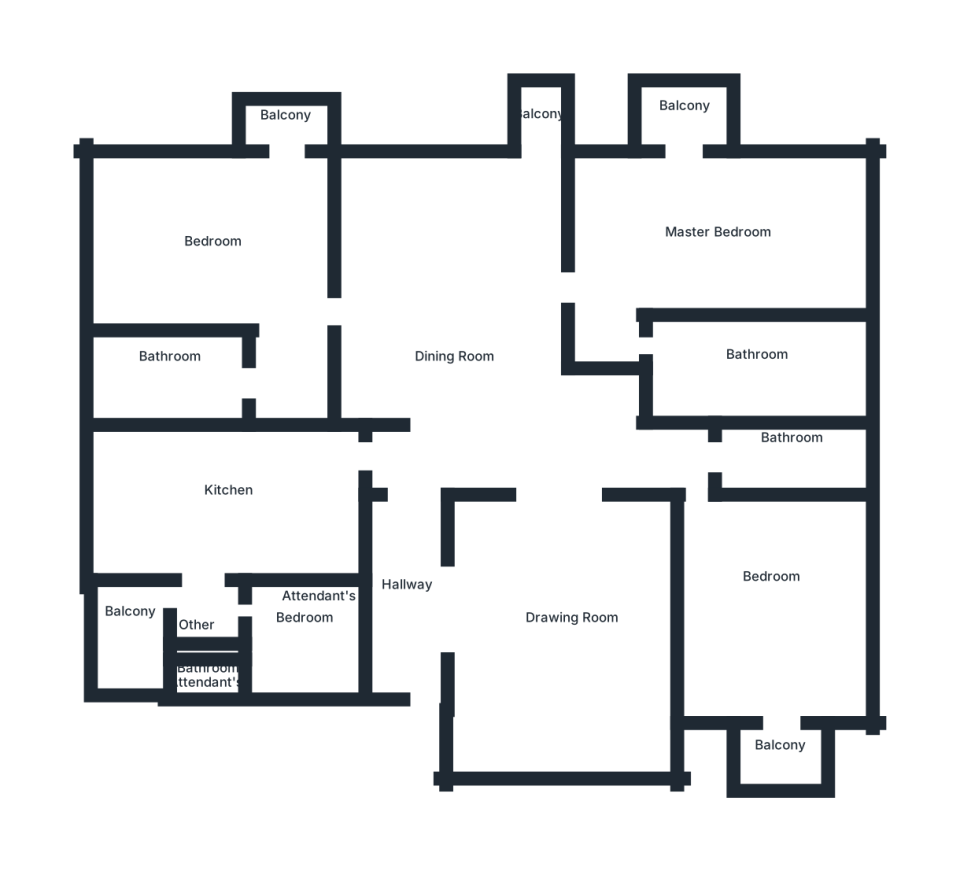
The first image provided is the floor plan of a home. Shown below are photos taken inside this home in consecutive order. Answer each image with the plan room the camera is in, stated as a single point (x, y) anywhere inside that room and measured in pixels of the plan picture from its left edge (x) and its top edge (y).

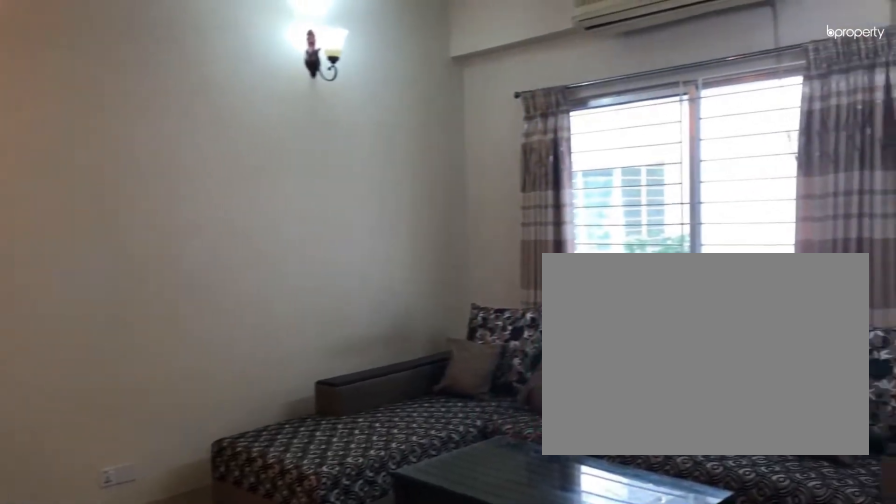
(557, 625)
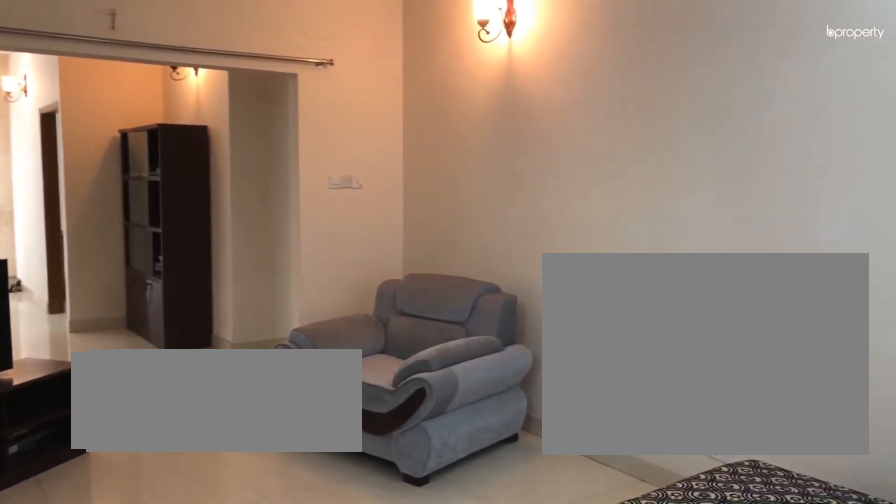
(557, 625)
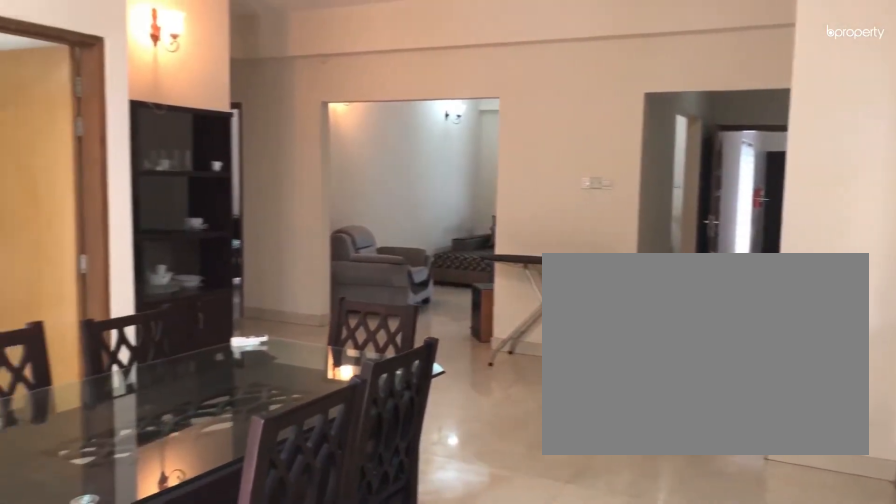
(453, 295)
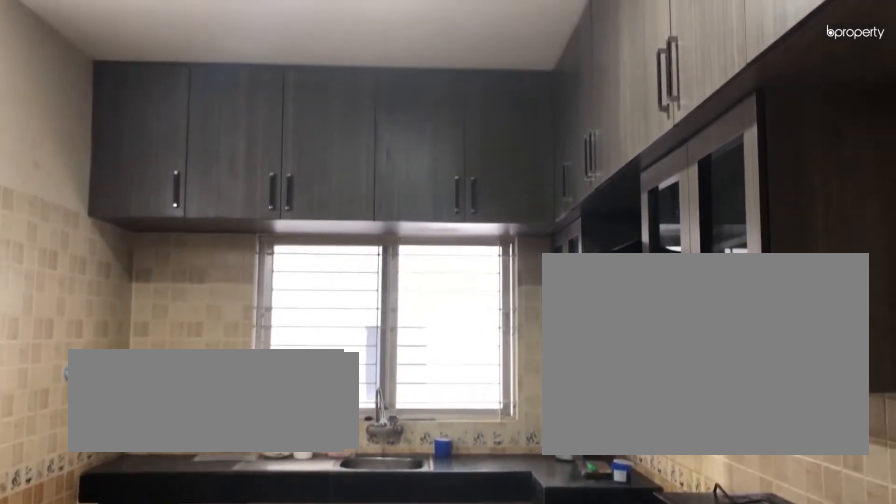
(236, 509)
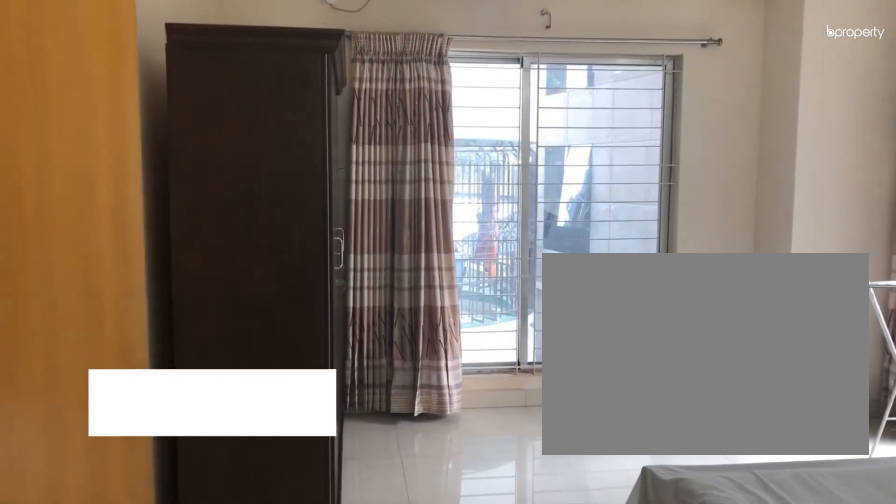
(226, 243)
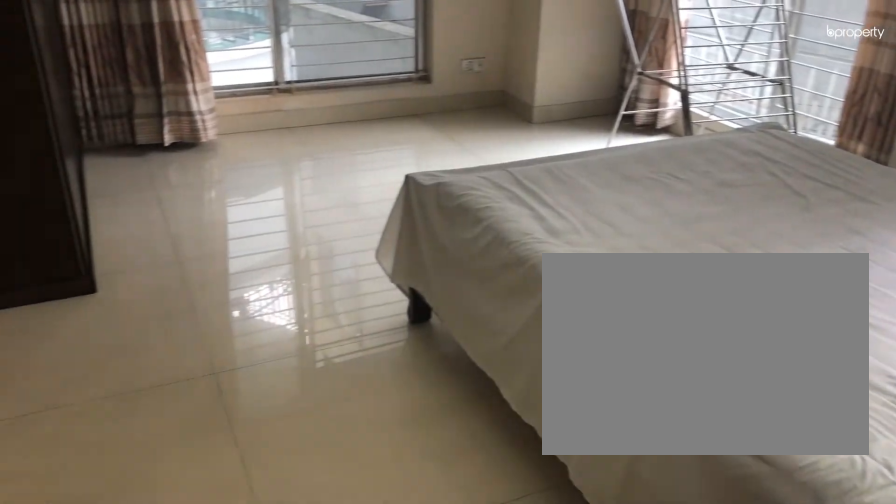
(266, 260)
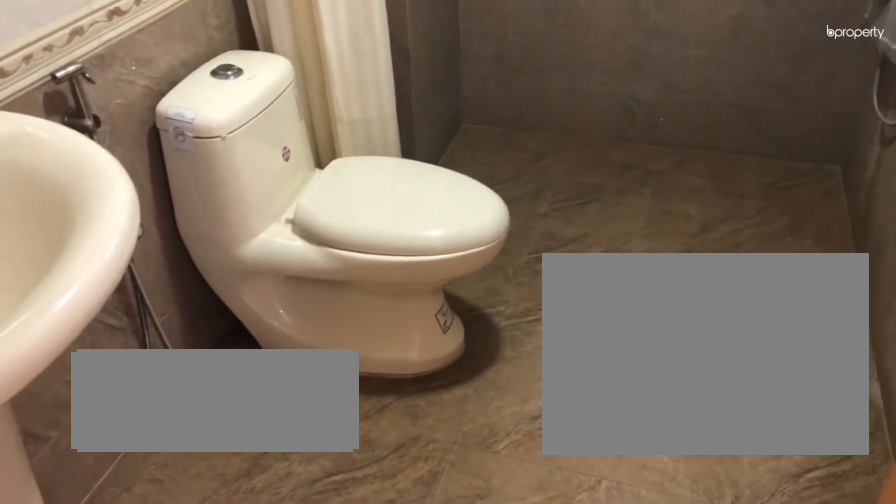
(188, 378)
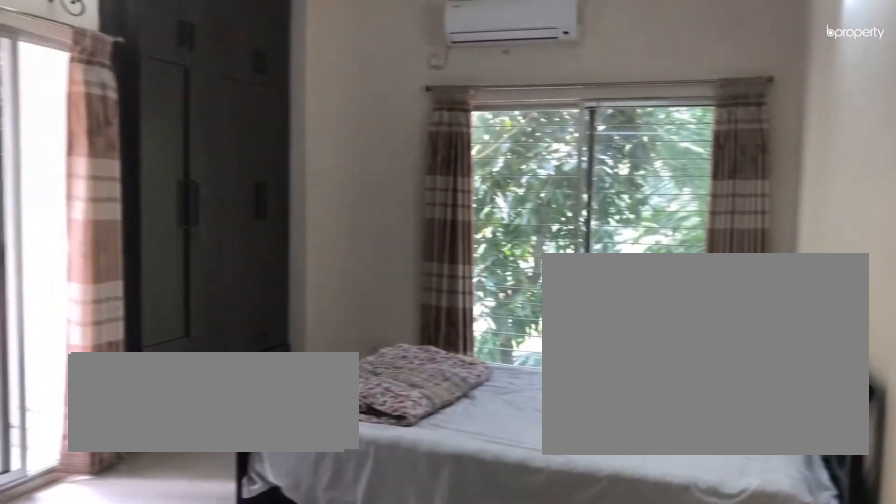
(716, 239)
